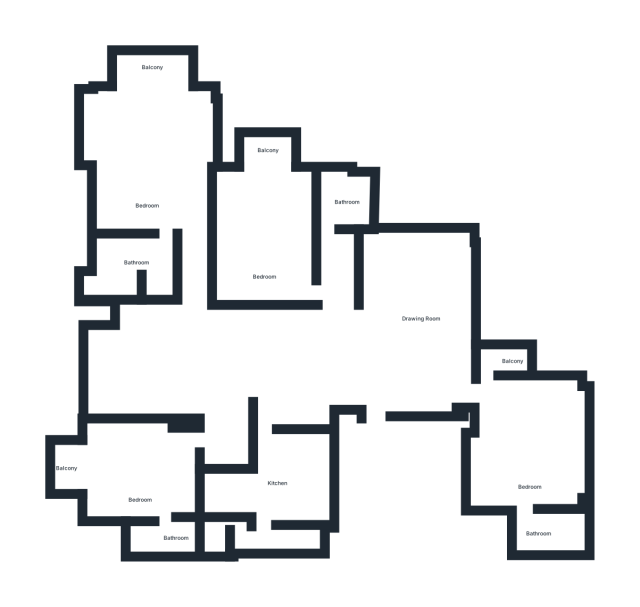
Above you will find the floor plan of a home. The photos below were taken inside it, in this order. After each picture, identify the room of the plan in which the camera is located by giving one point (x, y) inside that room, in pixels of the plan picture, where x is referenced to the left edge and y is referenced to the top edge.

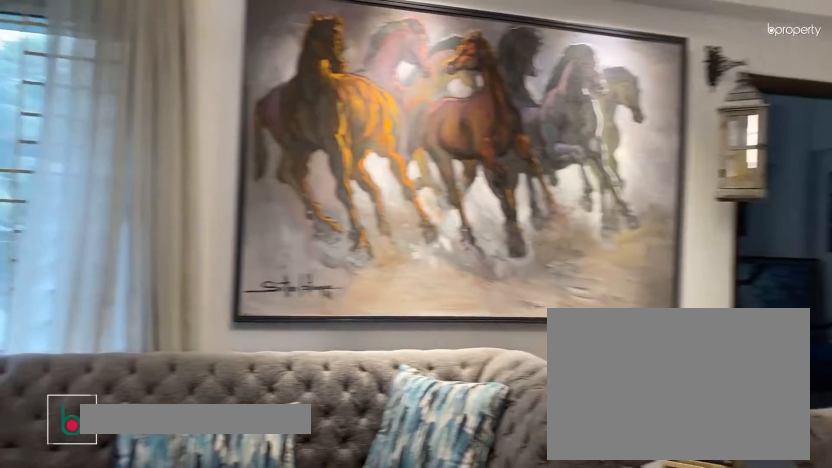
(422, 315)
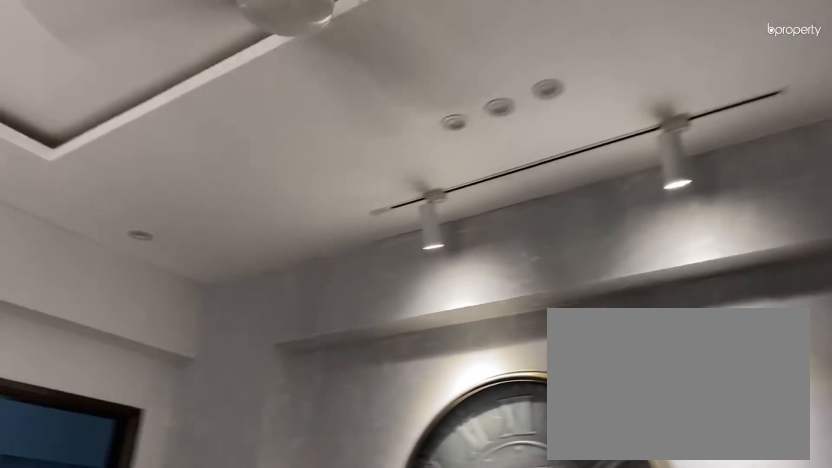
(422, 315)
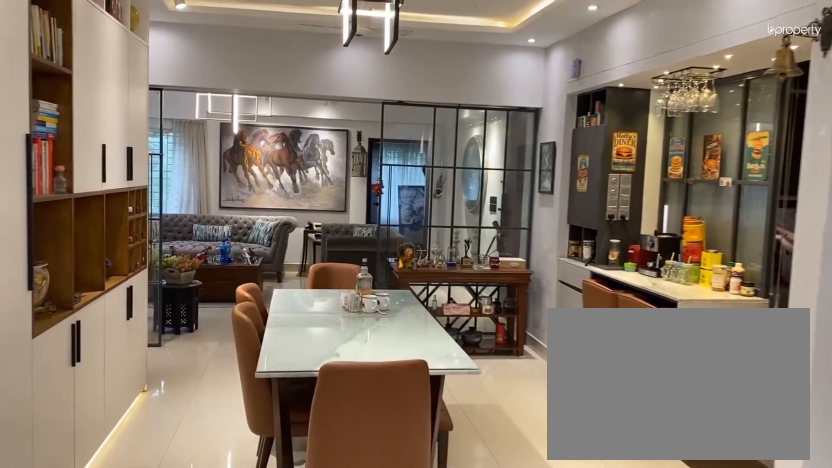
(224, 347)
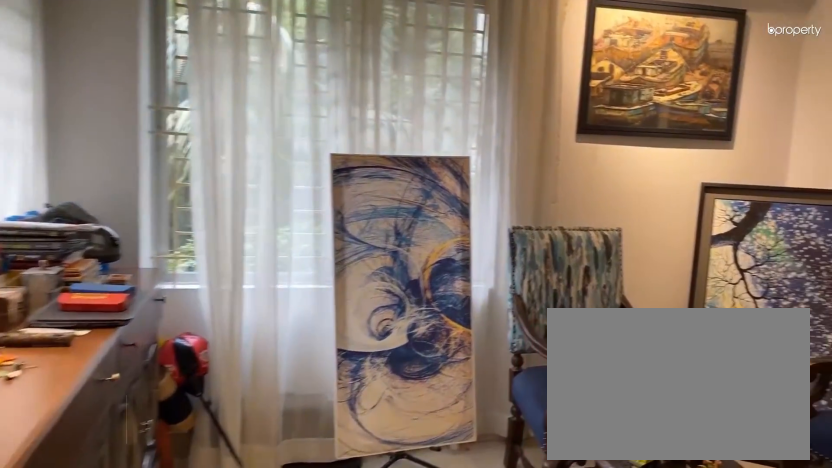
(528, 449)
